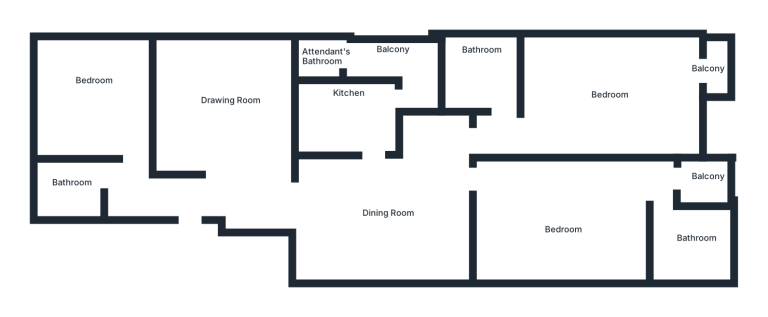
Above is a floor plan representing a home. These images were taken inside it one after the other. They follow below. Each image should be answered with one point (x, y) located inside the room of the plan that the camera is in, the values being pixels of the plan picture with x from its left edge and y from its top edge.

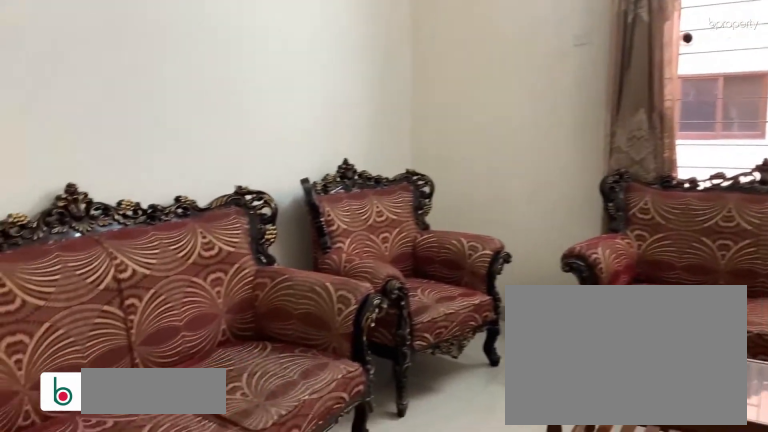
(219, 119)
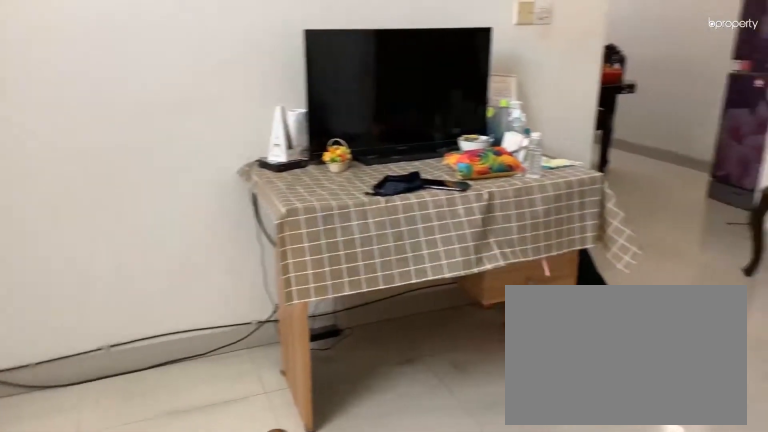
(225, 121)
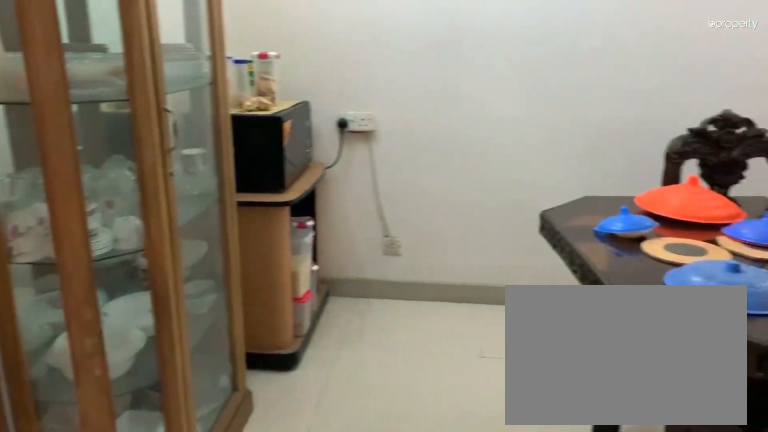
(378, 220)
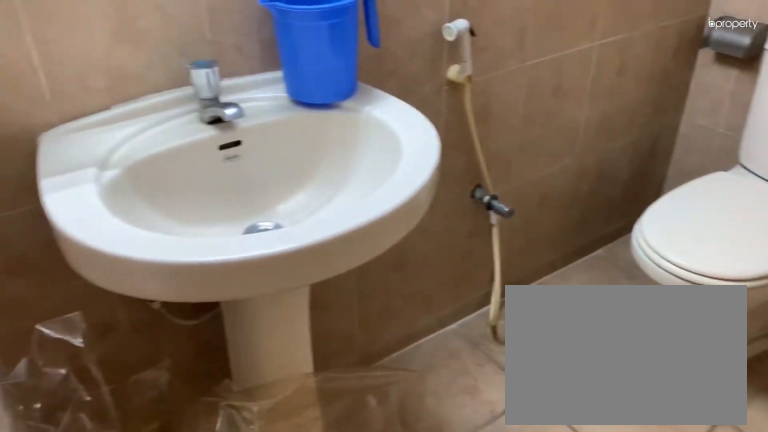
(71, 184)
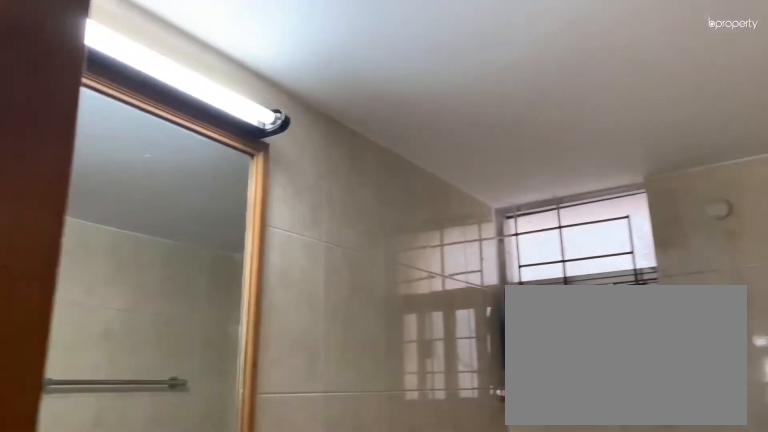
(71, 184)
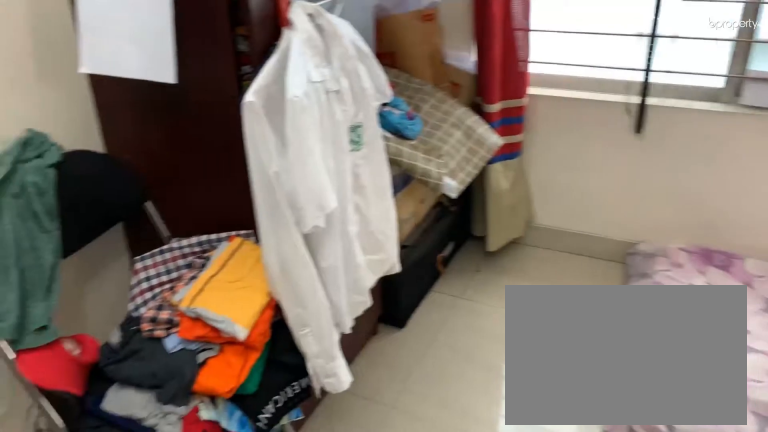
(97, 100)
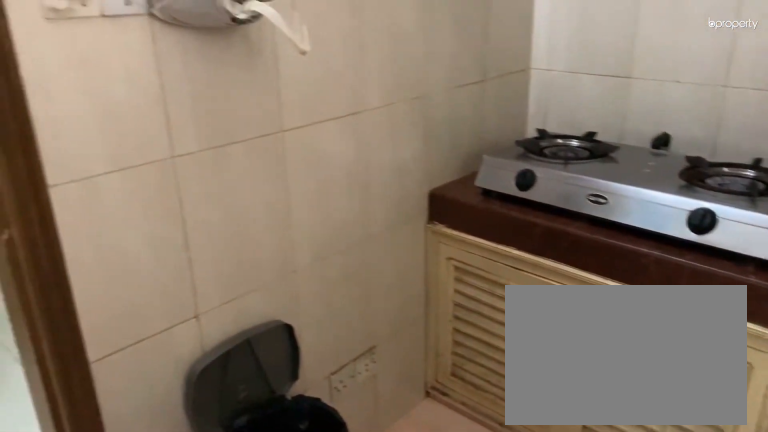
(360, 113)
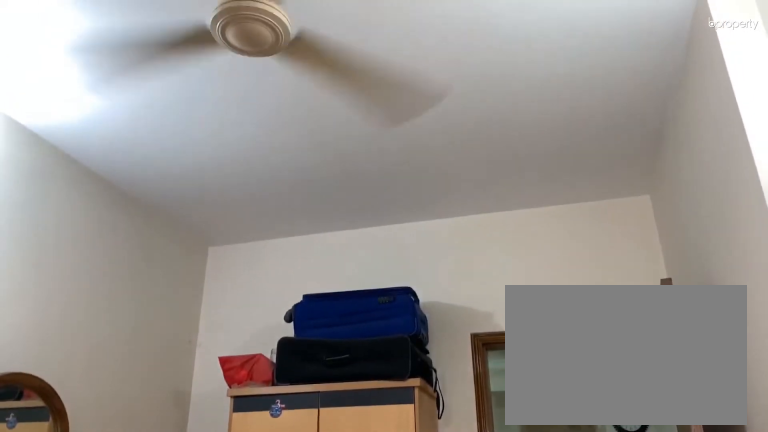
(569, 212)
